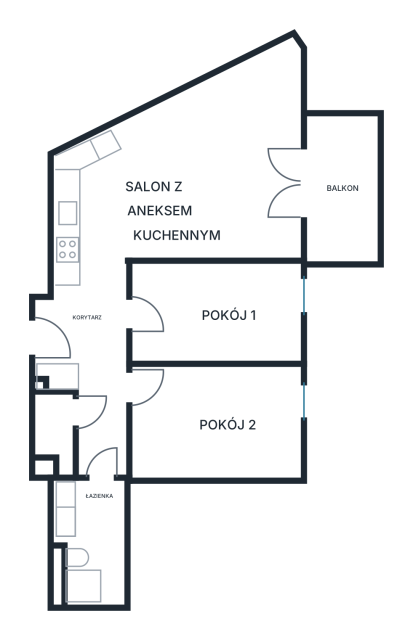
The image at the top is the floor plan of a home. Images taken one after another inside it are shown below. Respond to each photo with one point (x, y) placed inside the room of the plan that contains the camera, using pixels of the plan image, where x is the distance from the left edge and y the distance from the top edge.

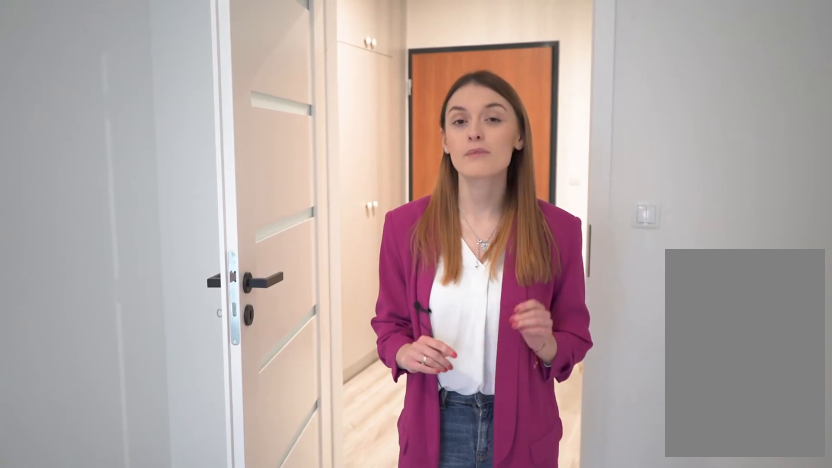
(219, 311)
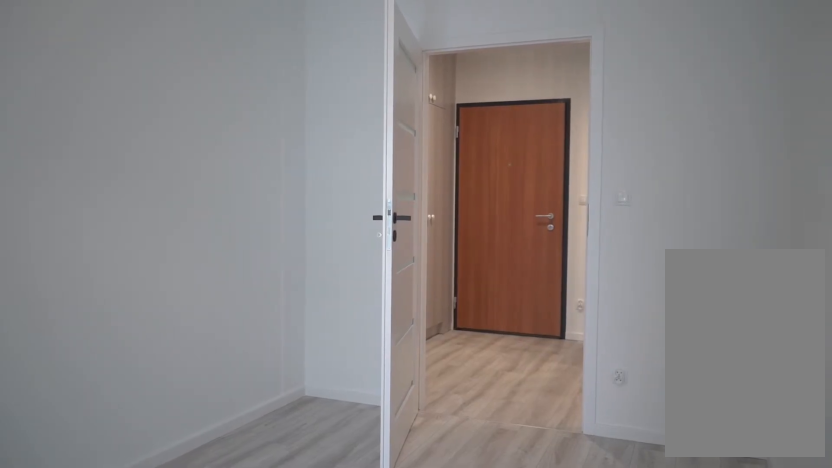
(219, 311)
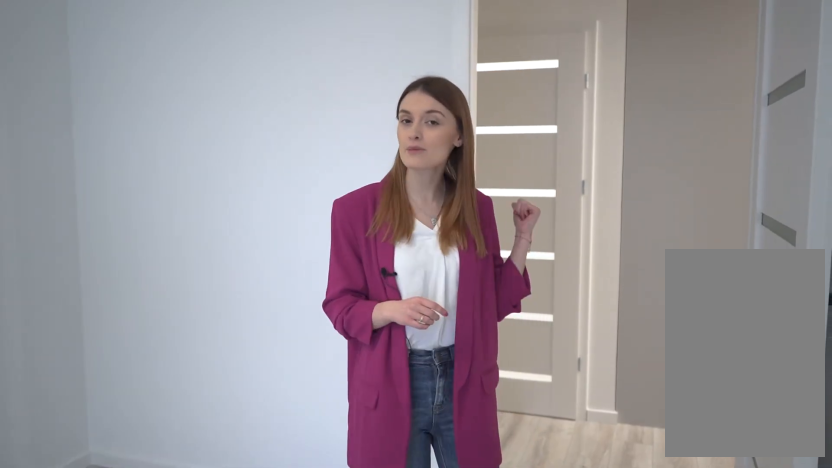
(218, 422)
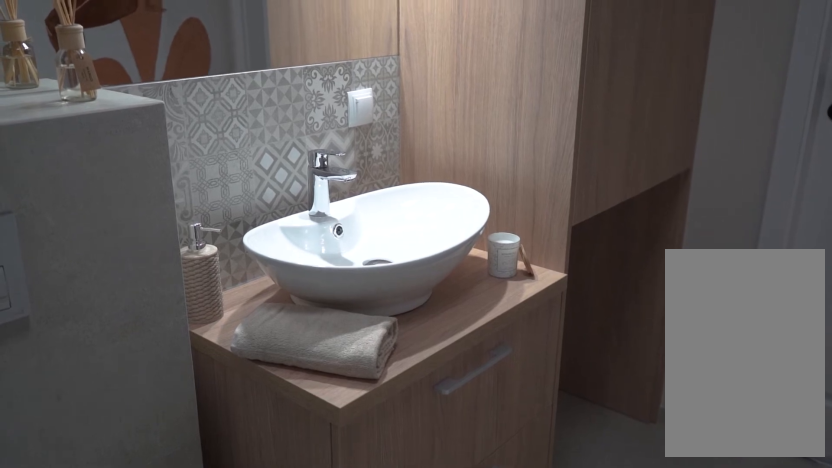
(98, 533)
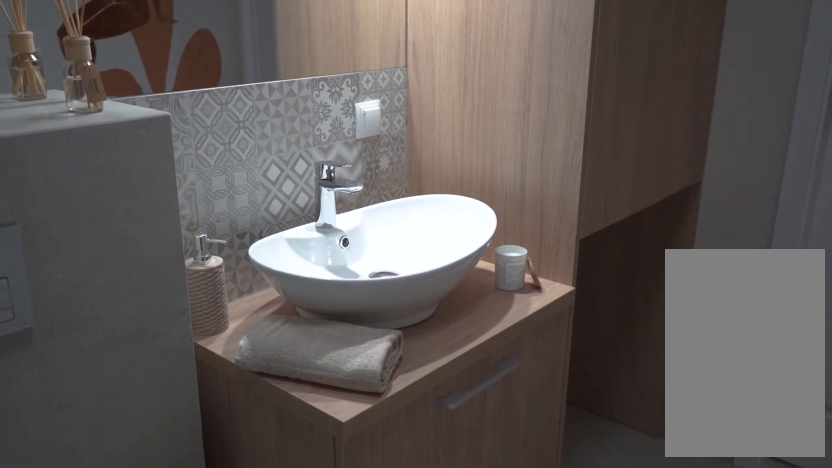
(98, 533)
